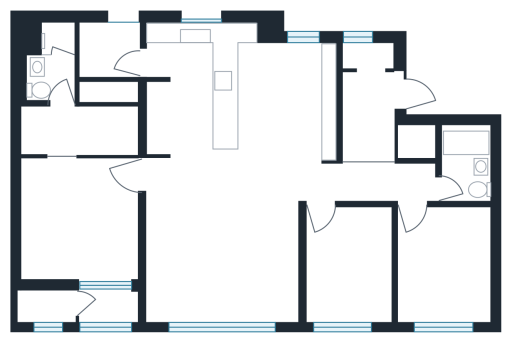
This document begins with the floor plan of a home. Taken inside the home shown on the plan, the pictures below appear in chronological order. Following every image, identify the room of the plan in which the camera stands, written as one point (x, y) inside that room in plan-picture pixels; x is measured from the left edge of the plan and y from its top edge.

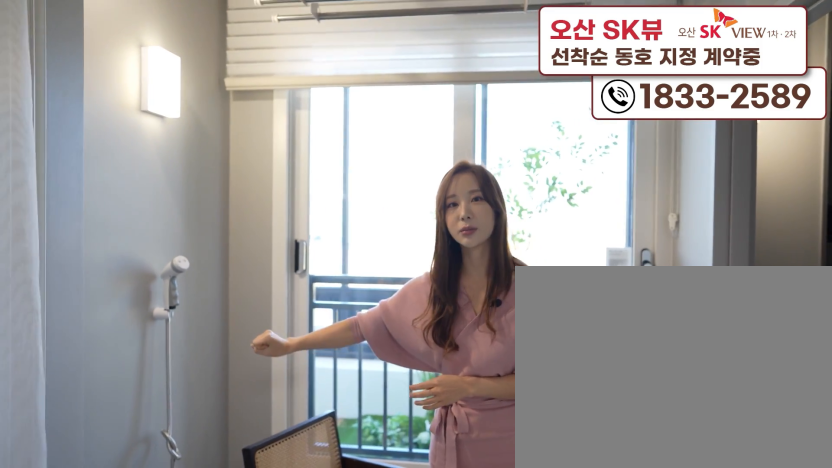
(107, 318)
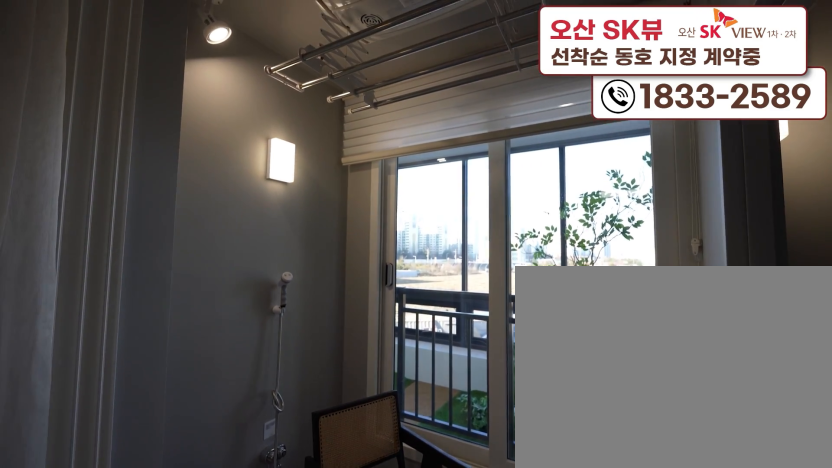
(107, 318)
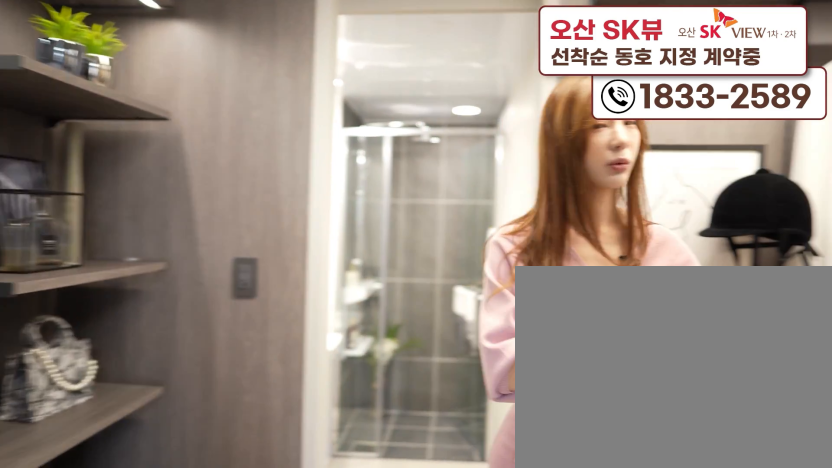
(58, 148)
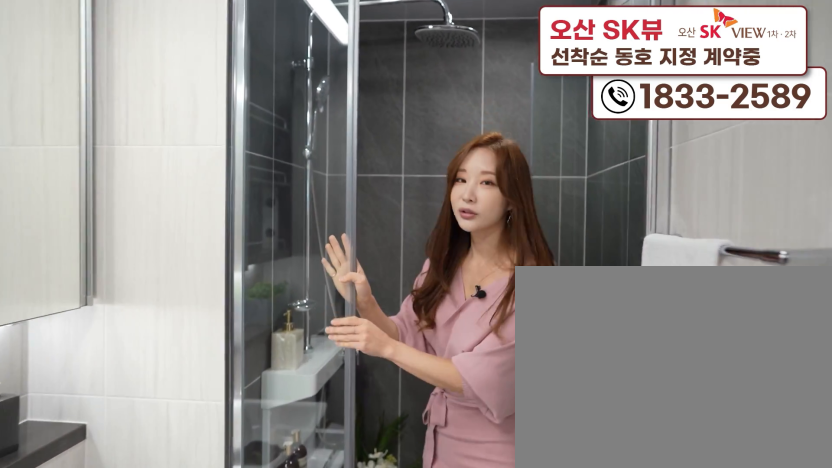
(56, 83)
